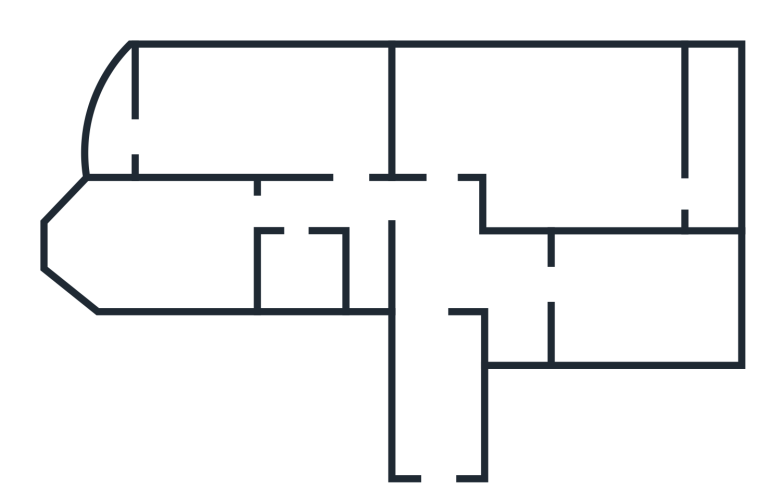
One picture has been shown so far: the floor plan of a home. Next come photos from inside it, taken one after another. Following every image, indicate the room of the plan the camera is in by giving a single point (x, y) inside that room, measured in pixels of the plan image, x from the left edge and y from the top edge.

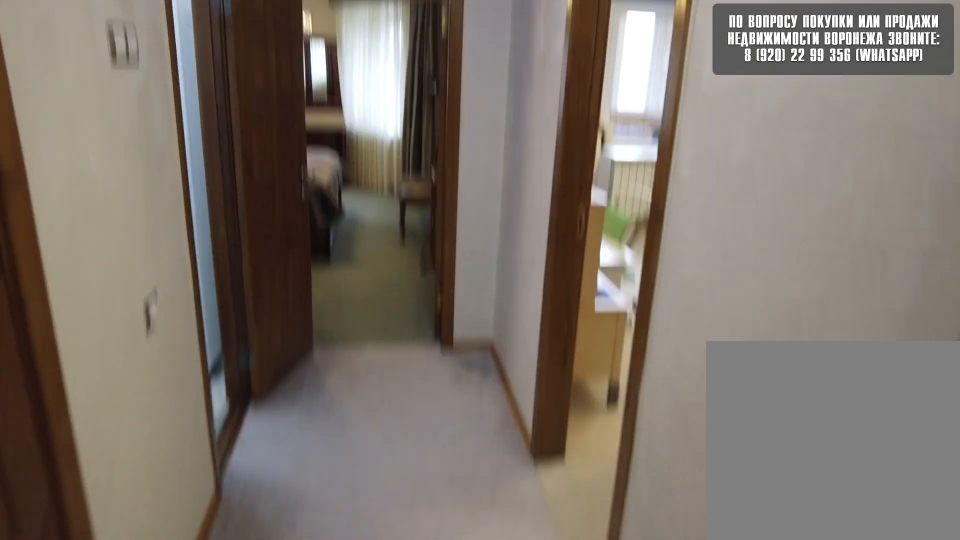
(439, 215)
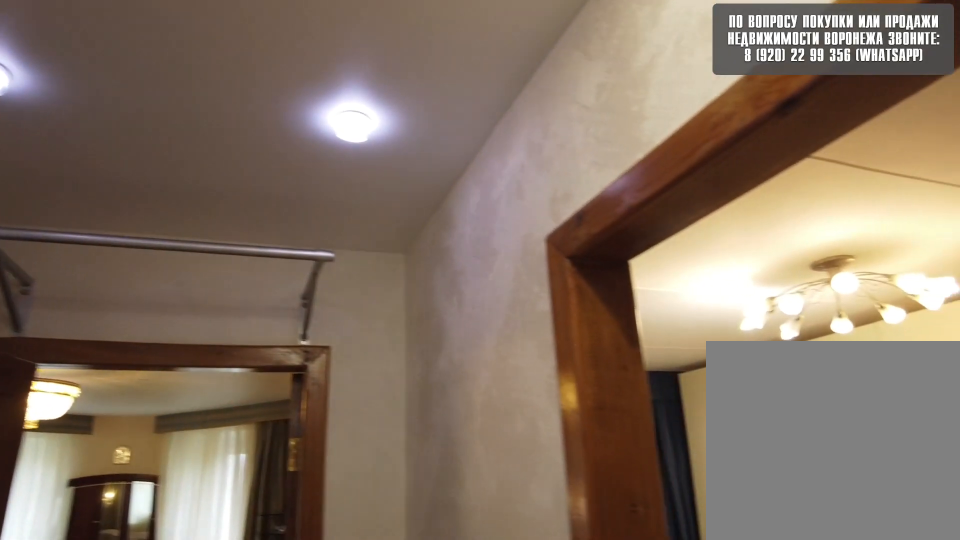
(349, 202)
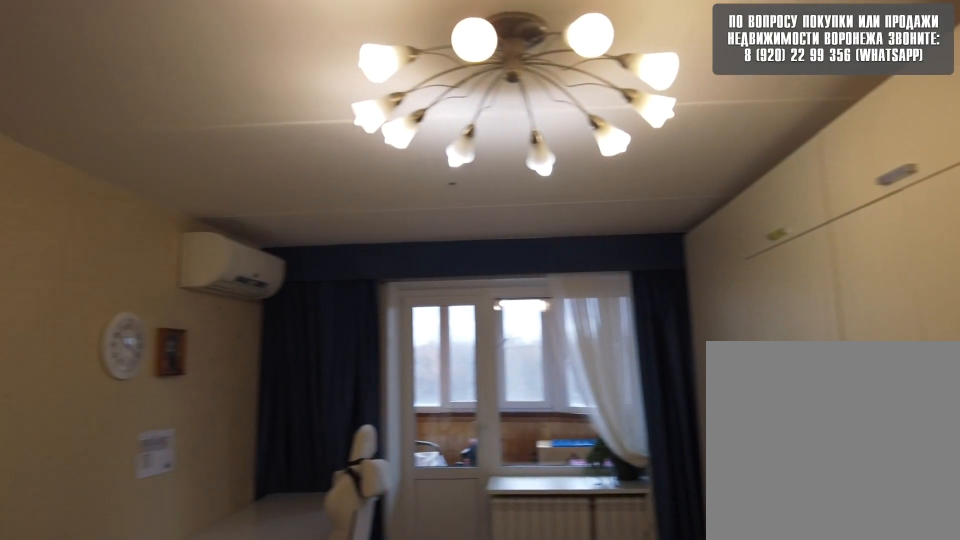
(315, 121)
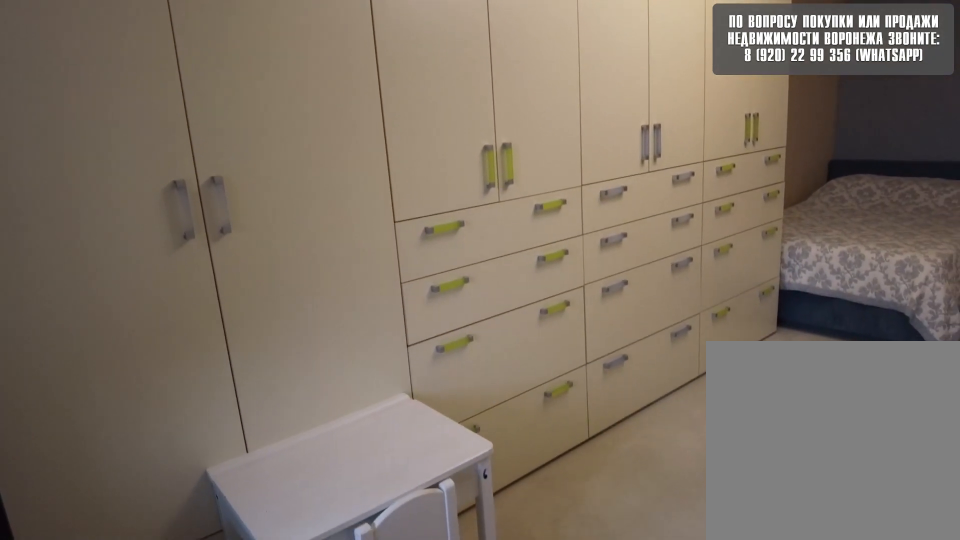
(315, 121)
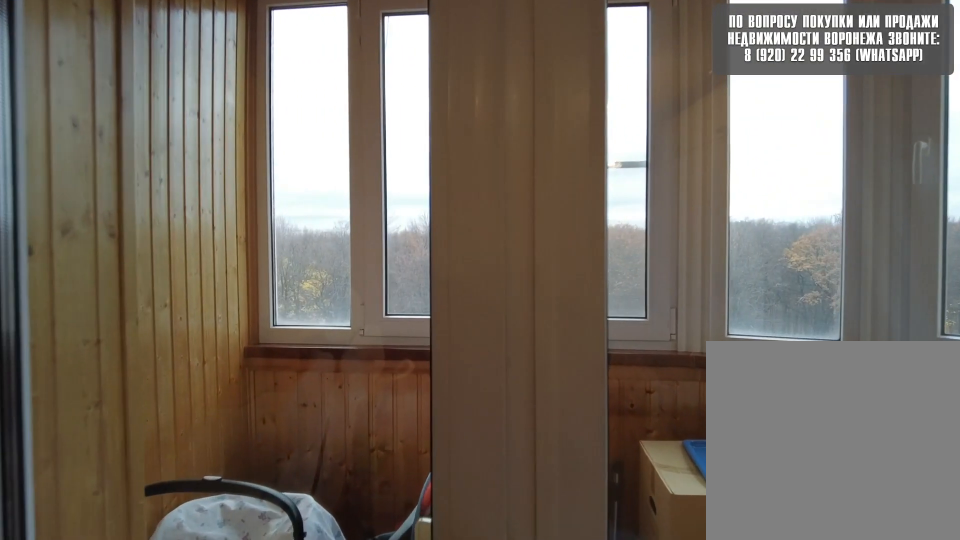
(186, 124)
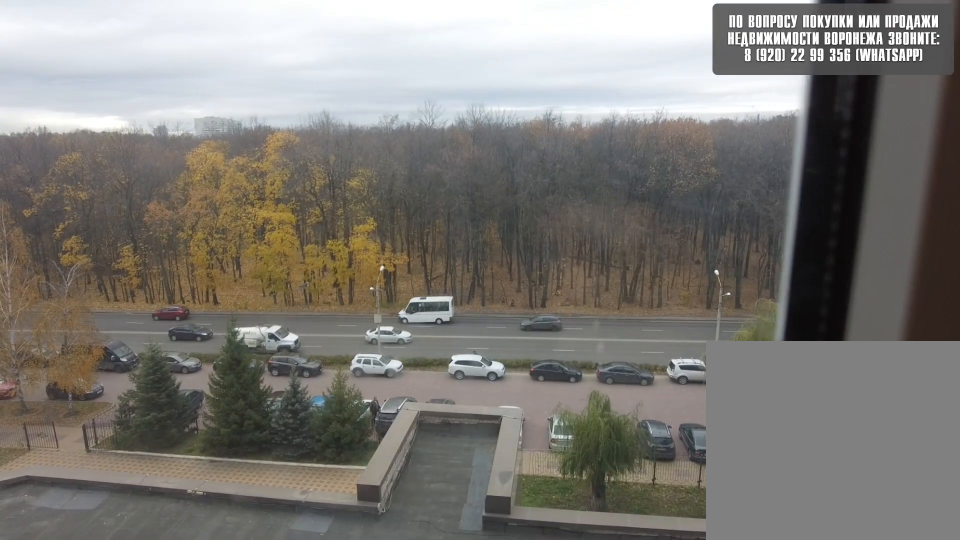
(119, 127)
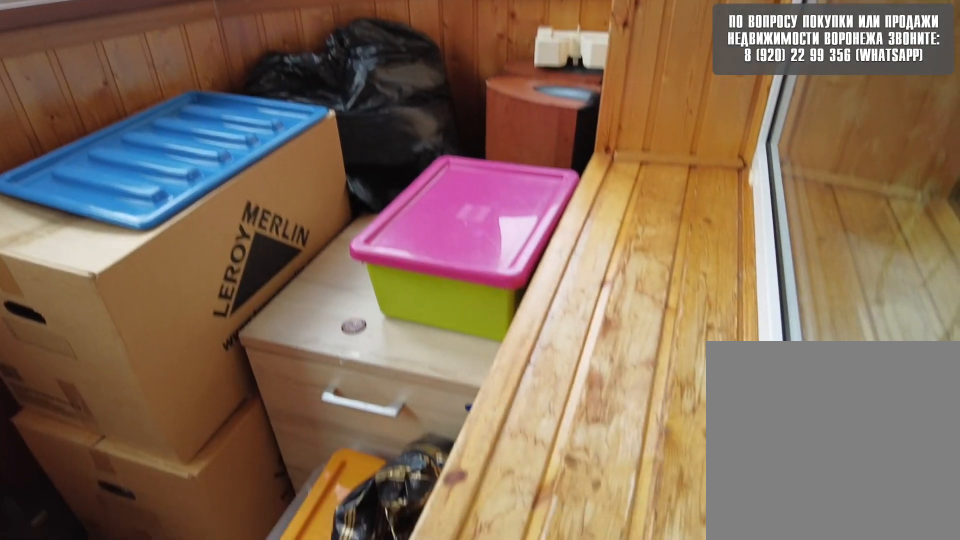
(119, 127)
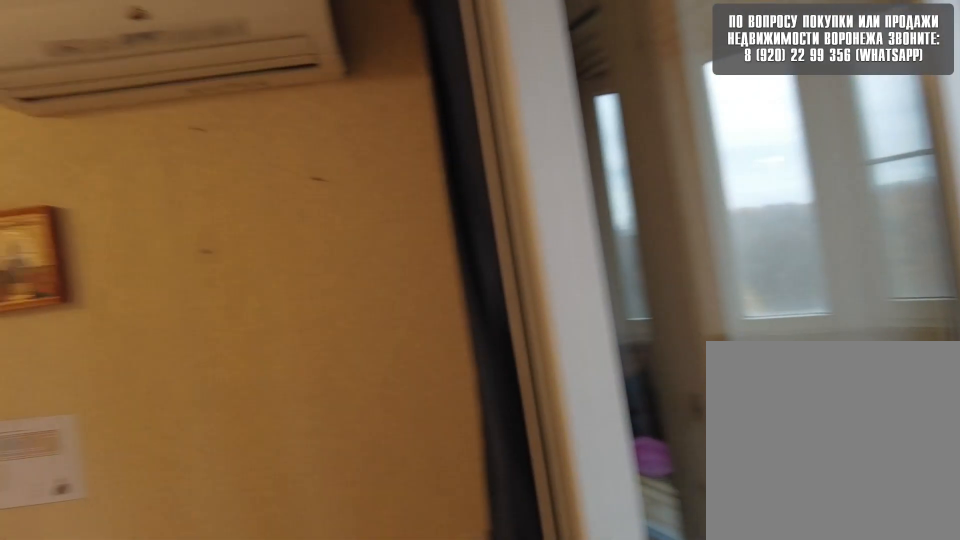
(178, 133)
